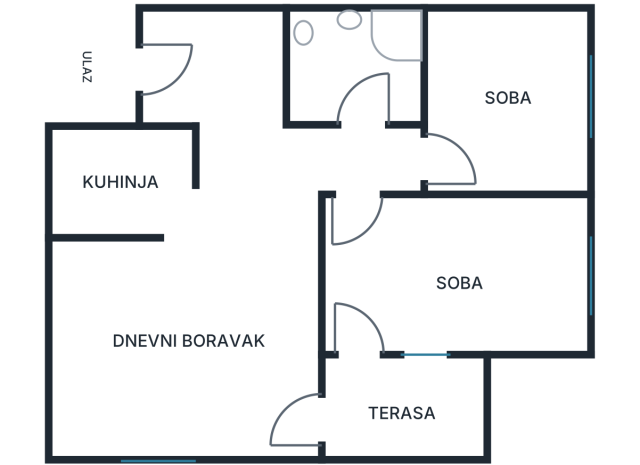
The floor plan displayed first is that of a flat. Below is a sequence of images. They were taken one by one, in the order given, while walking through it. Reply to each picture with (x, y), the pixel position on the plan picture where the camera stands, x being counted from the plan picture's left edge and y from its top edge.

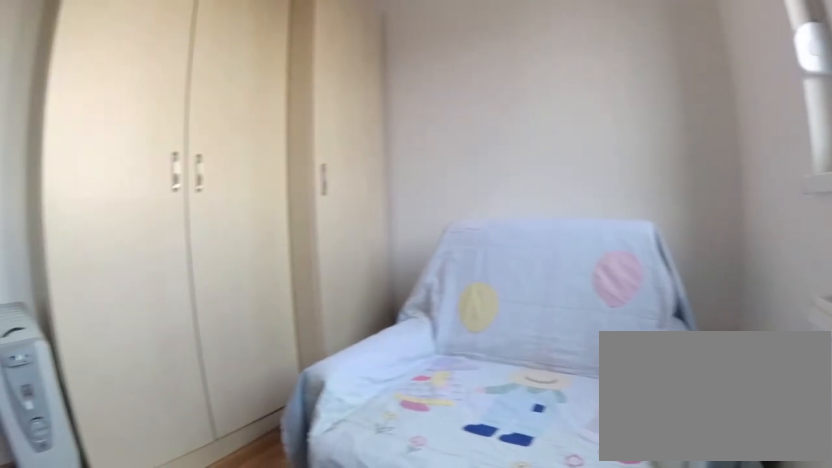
(561, 138)
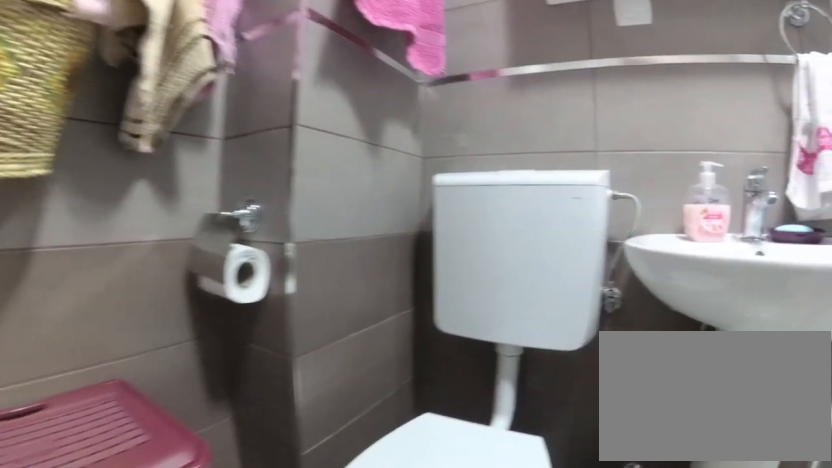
(335, 83)
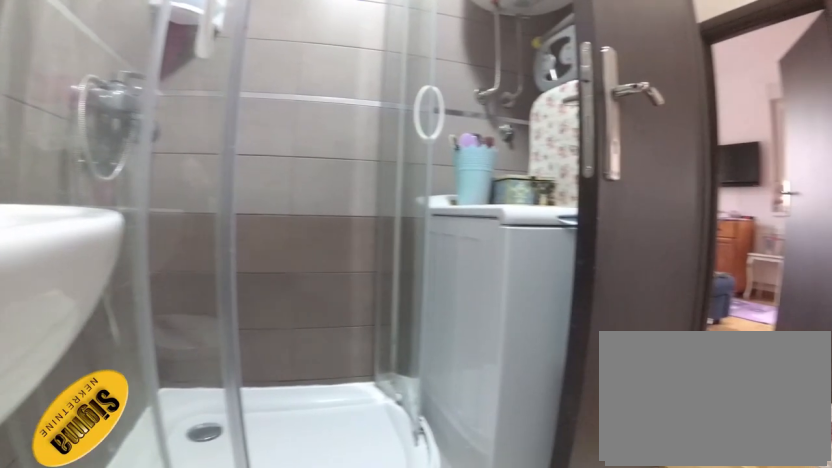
(316, 57)
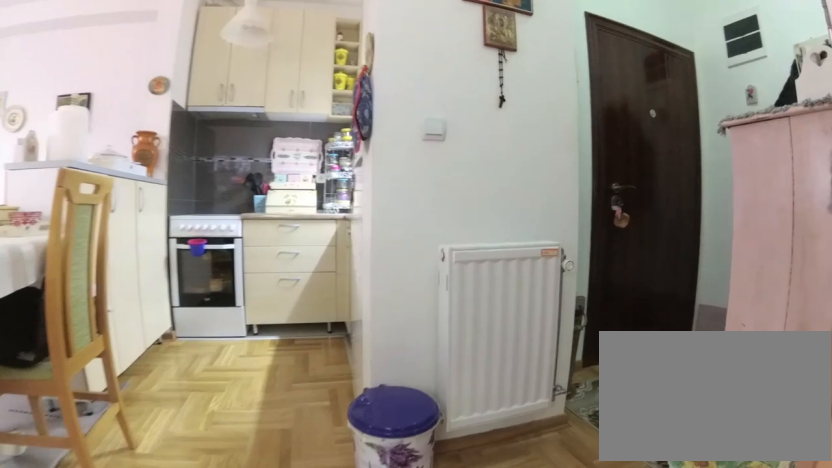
(289, 163)
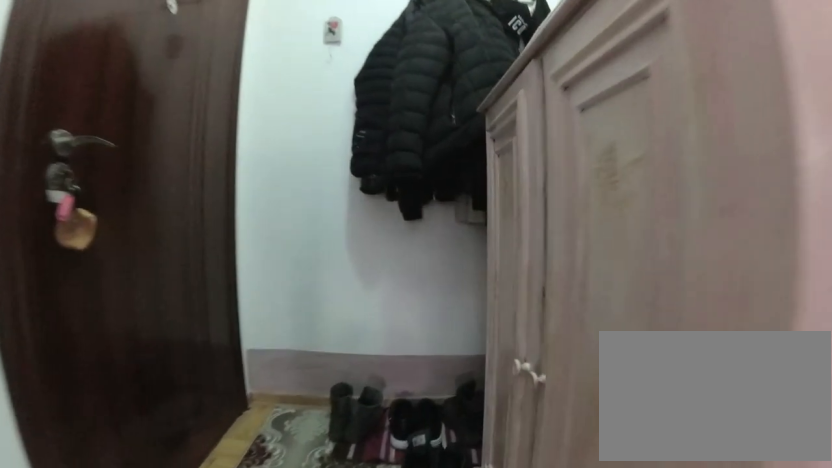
(256, 128)
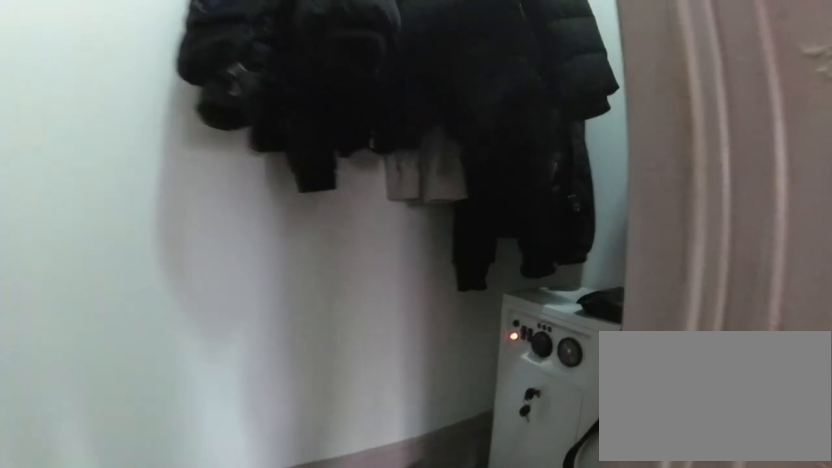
(250, 87)
